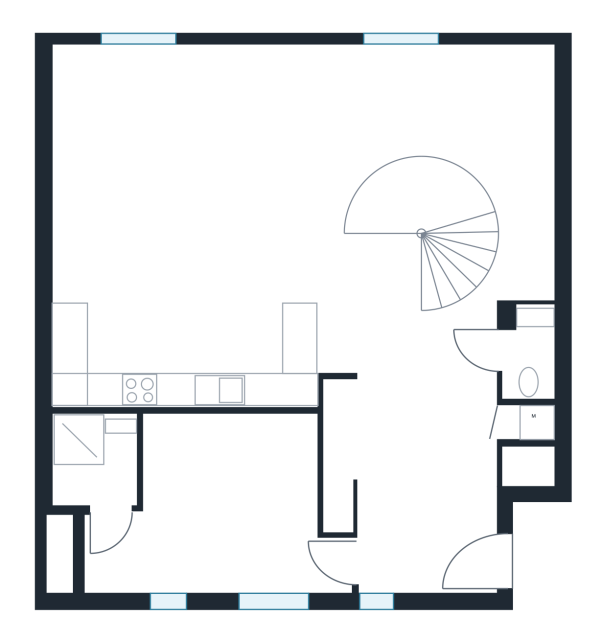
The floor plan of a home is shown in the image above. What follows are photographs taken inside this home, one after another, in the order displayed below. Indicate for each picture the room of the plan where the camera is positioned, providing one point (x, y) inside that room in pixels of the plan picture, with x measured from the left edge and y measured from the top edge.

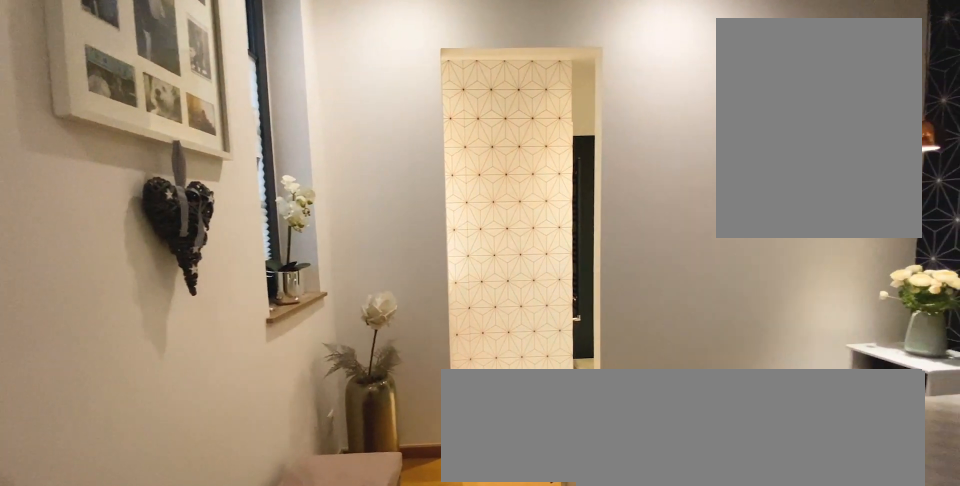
(224, 493)
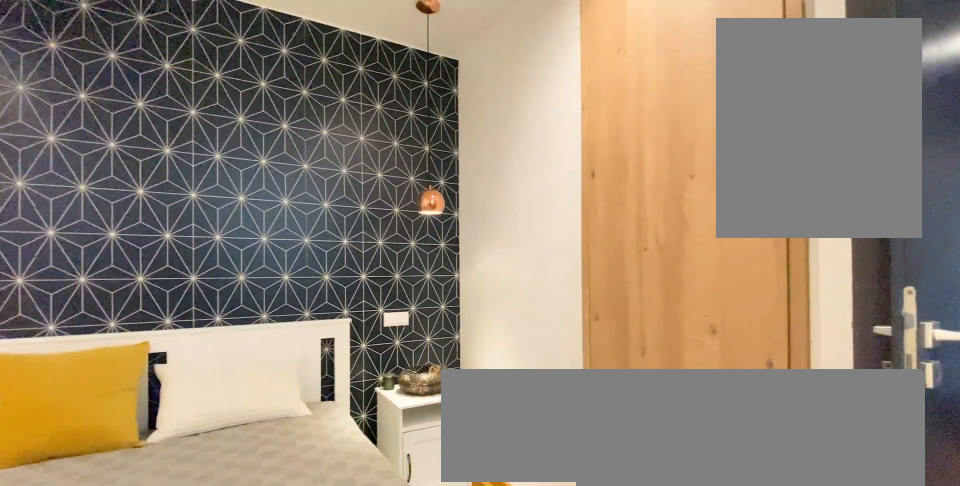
(224, 493)
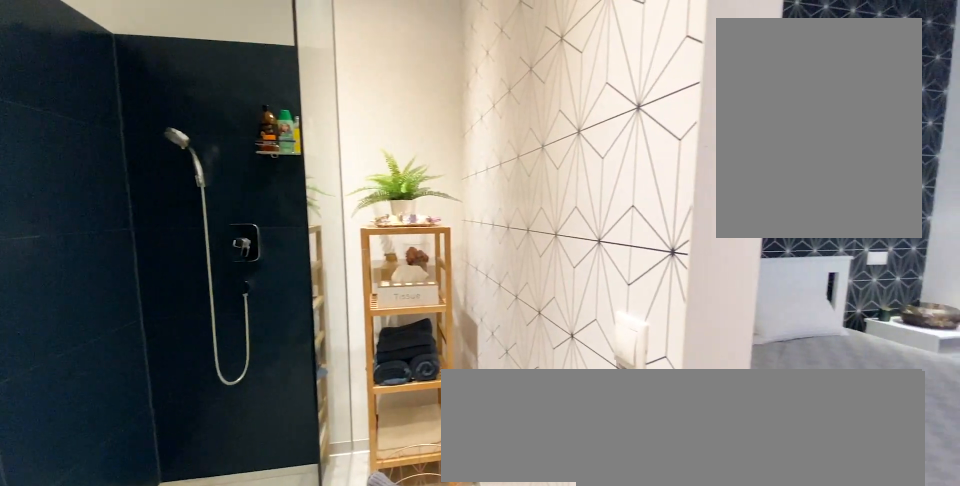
(102, 493)
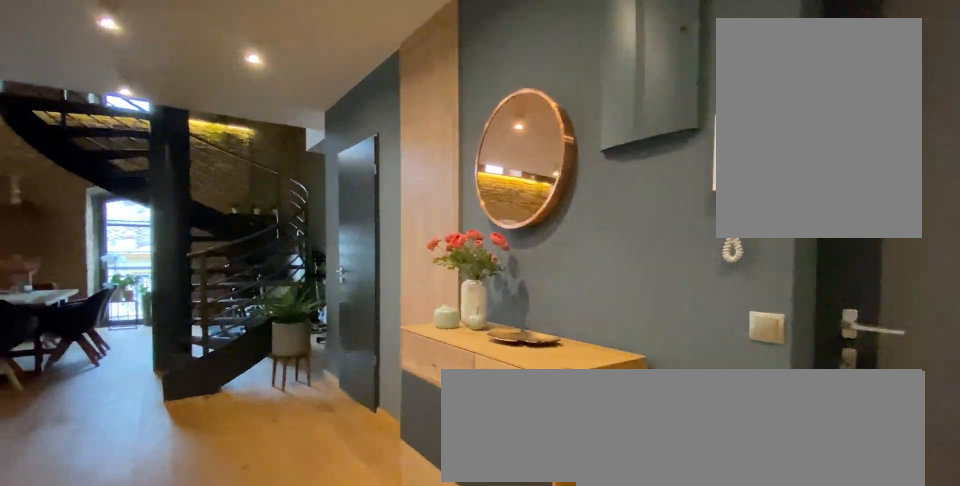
(431, 493)
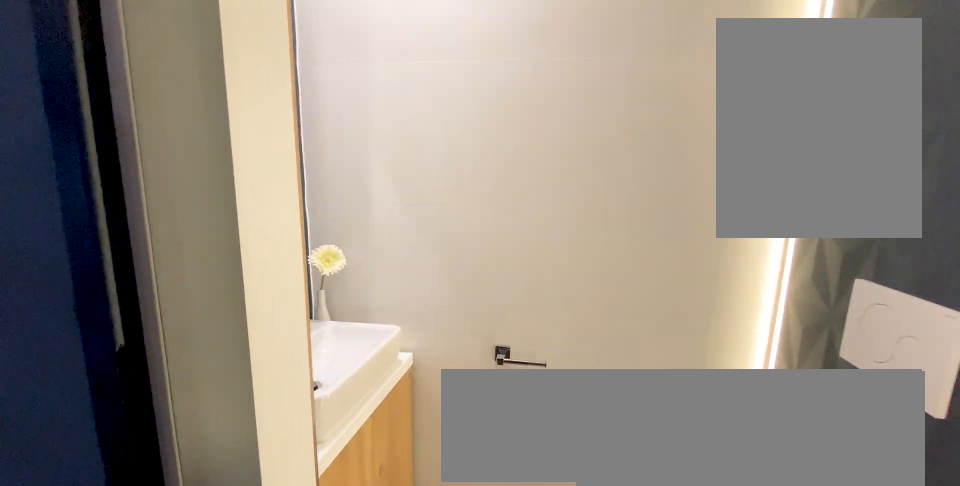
(528, 359)
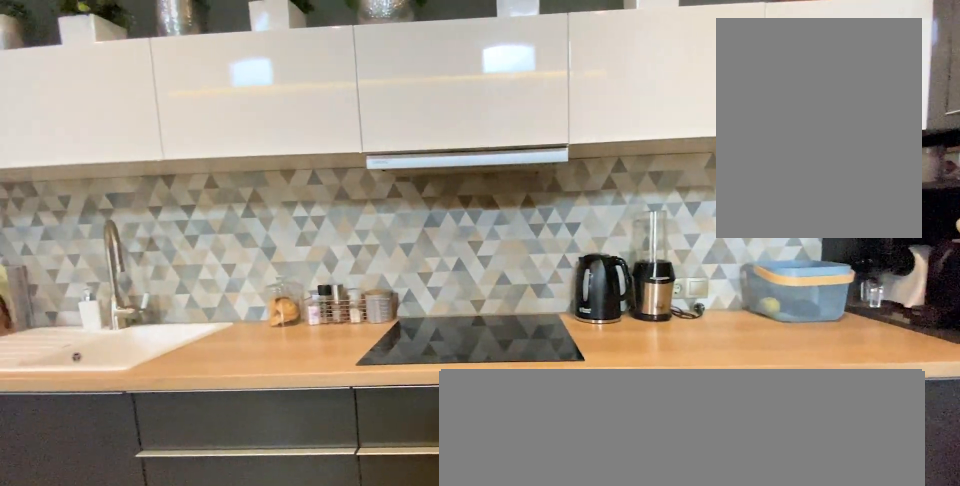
(223, 223)
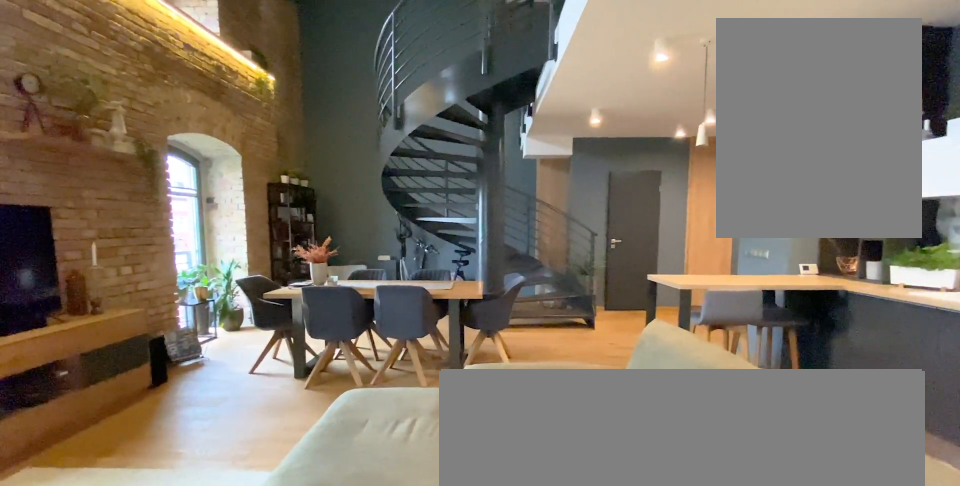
(223, 223)
